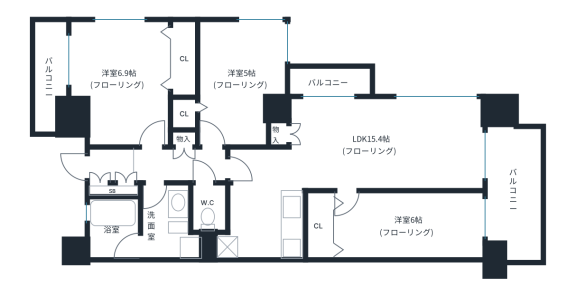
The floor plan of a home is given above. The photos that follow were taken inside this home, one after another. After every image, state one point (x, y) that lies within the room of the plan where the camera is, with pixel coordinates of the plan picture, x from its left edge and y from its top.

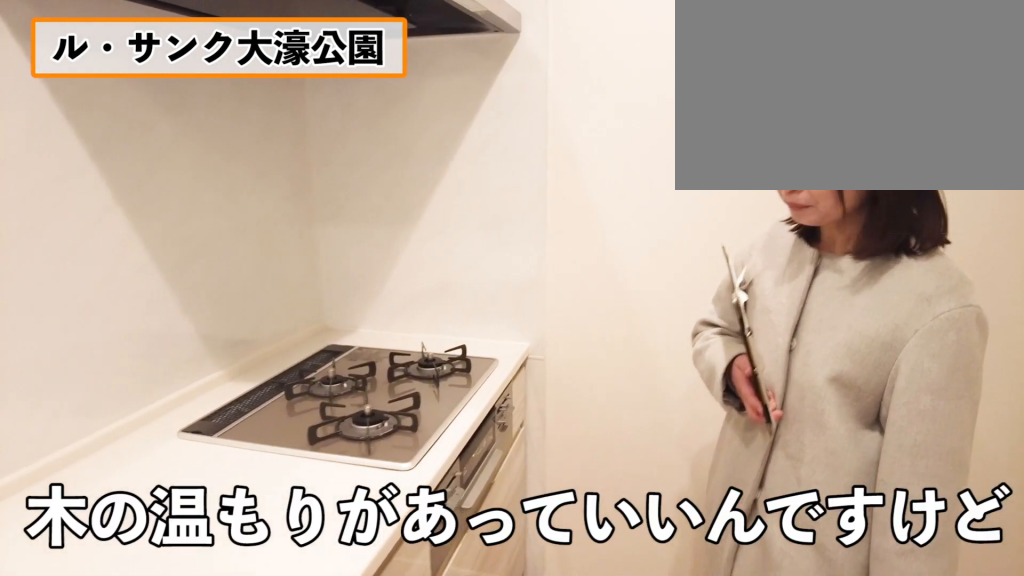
(262, 230)
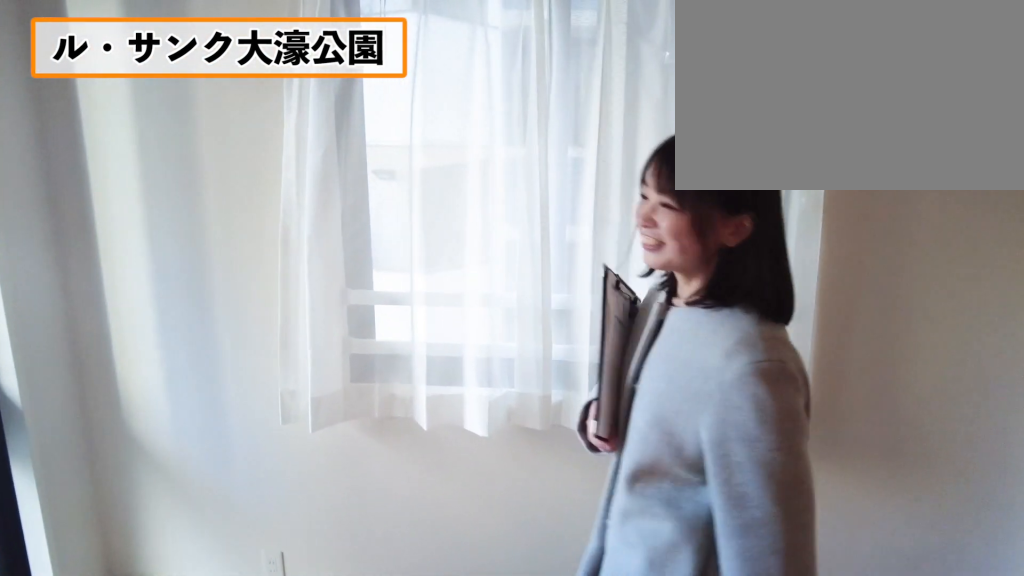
(119, 77)
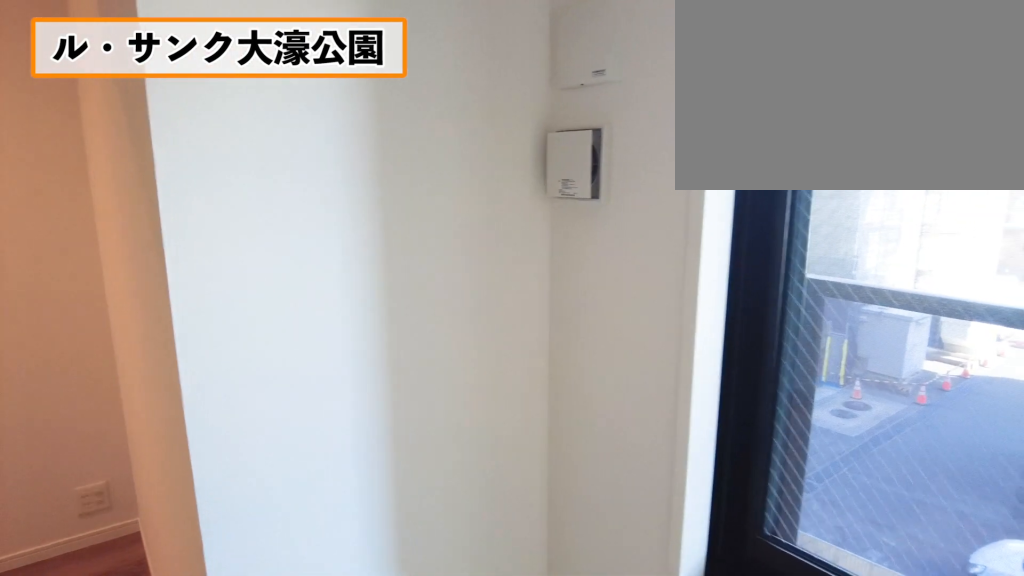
(119, 77)
